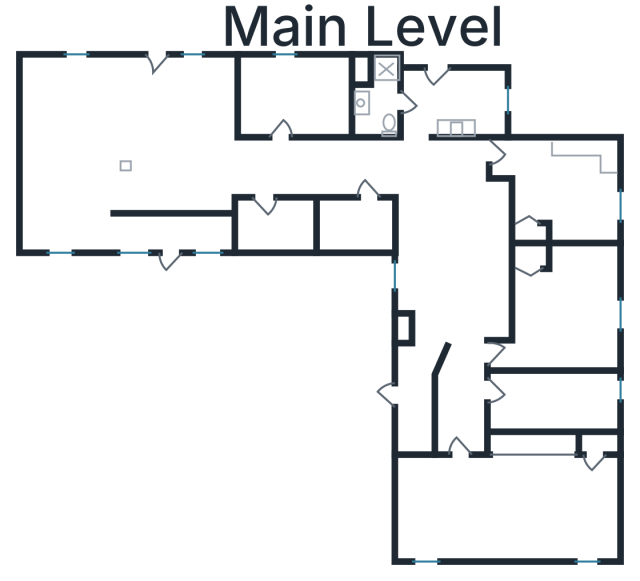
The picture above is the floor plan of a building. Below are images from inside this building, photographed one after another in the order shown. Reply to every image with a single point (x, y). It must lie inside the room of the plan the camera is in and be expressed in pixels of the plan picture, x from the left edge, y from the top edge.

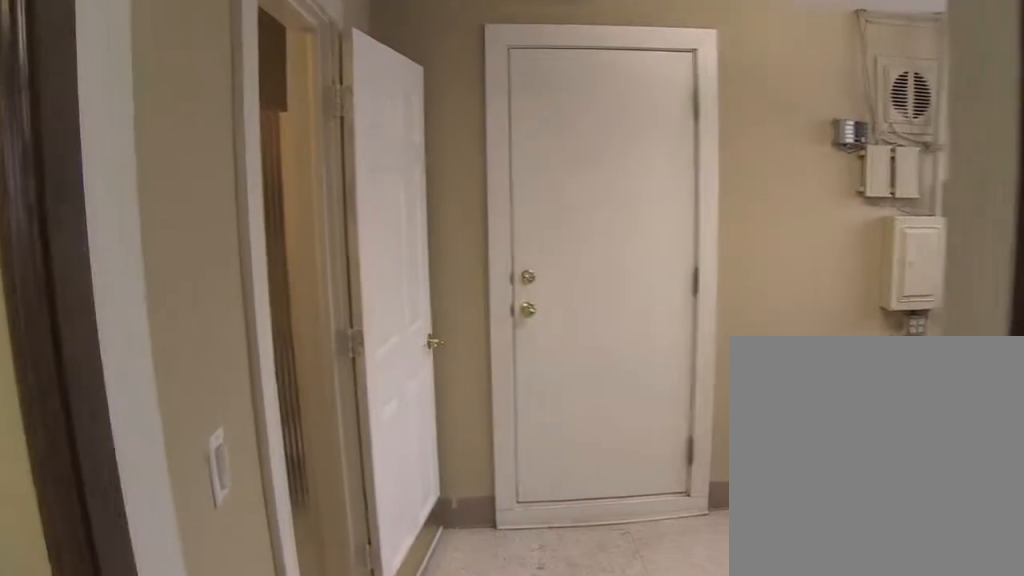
(454, 102)
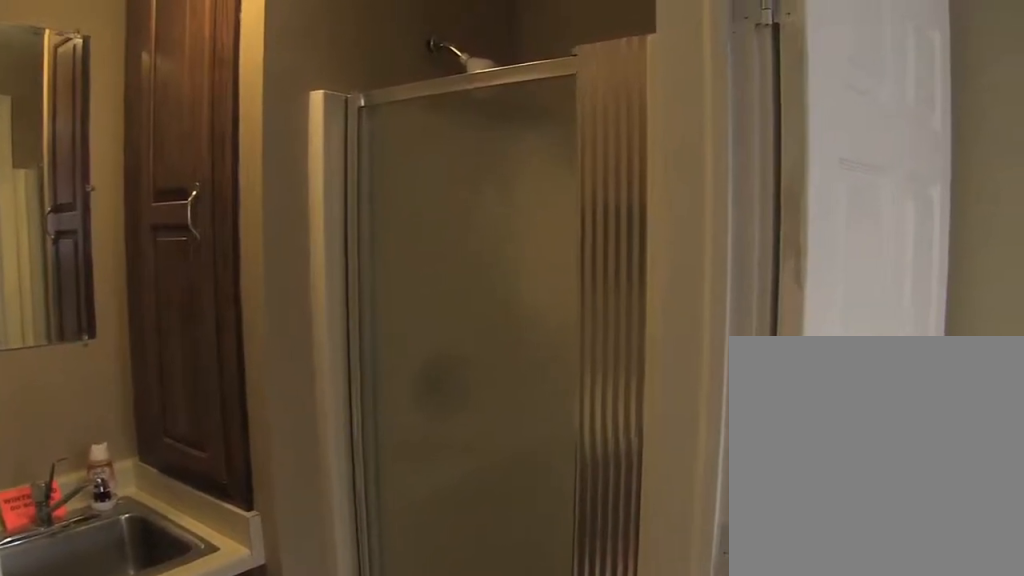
(376, 100)
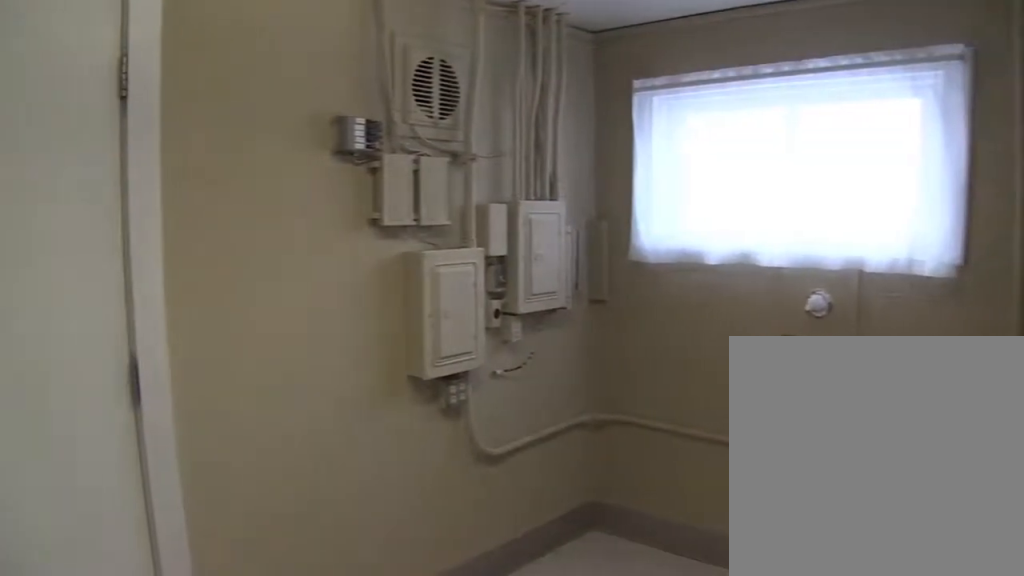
(453, 102)
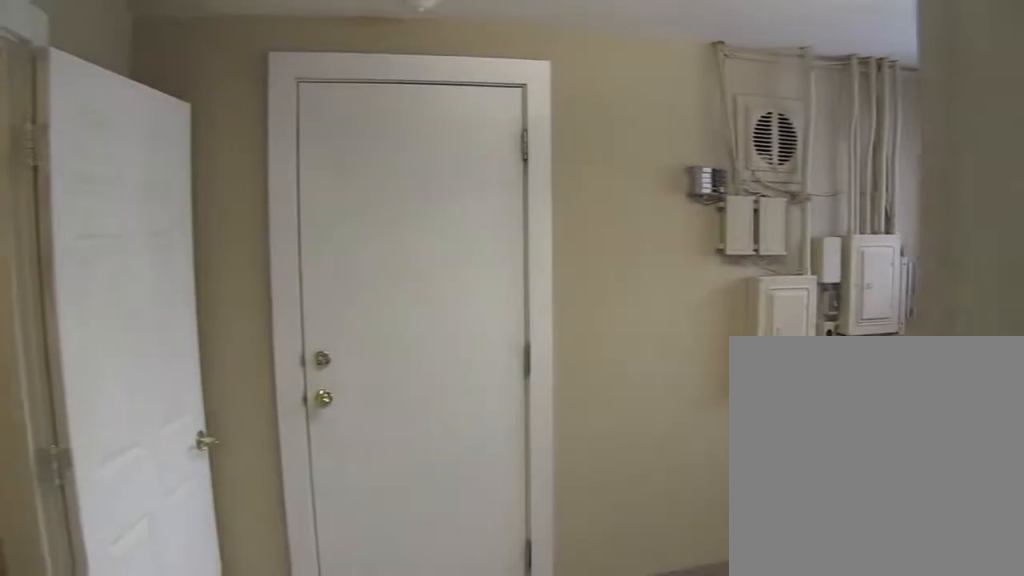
(453, 102)
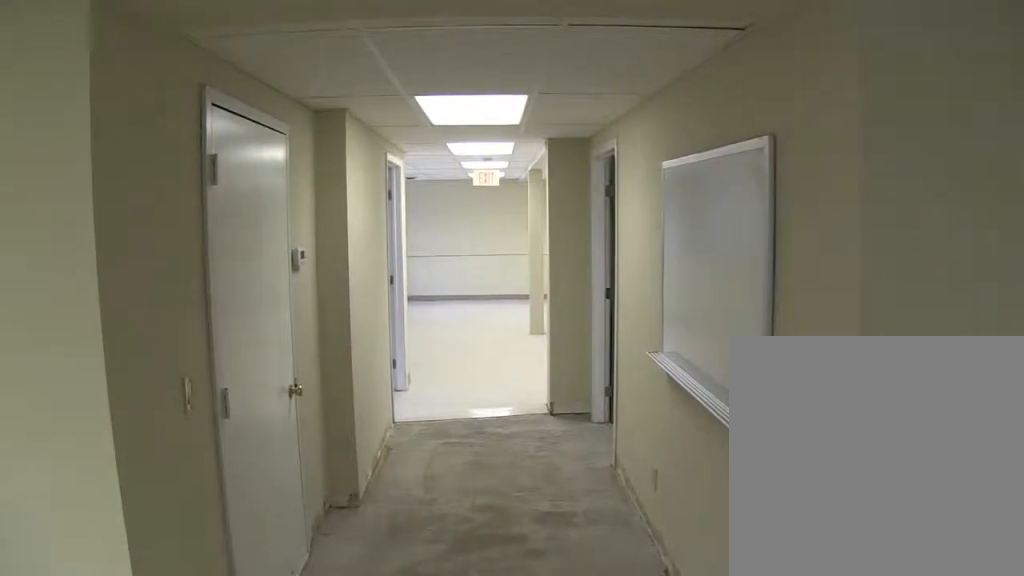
(316, 166)
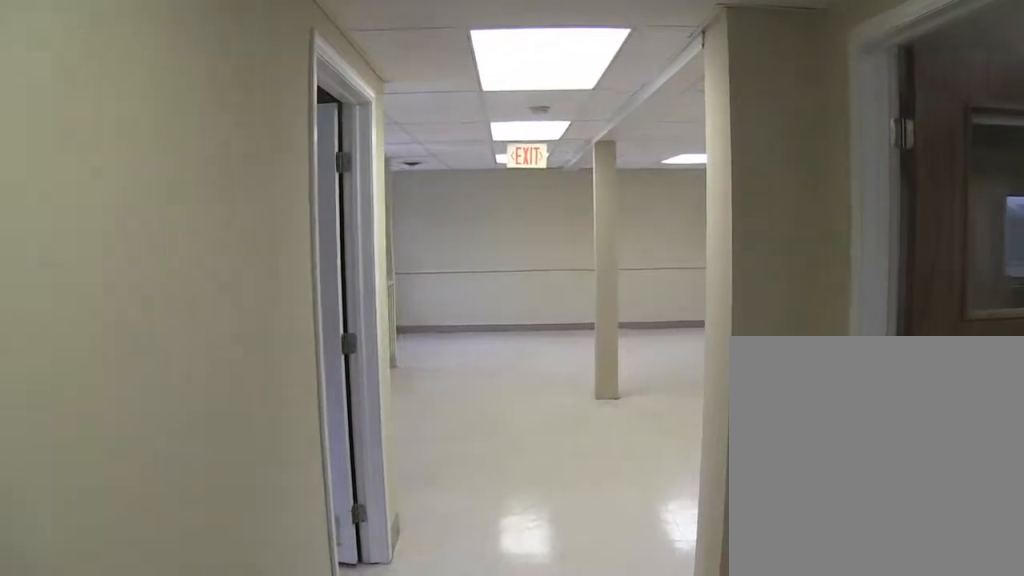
(316, 166)
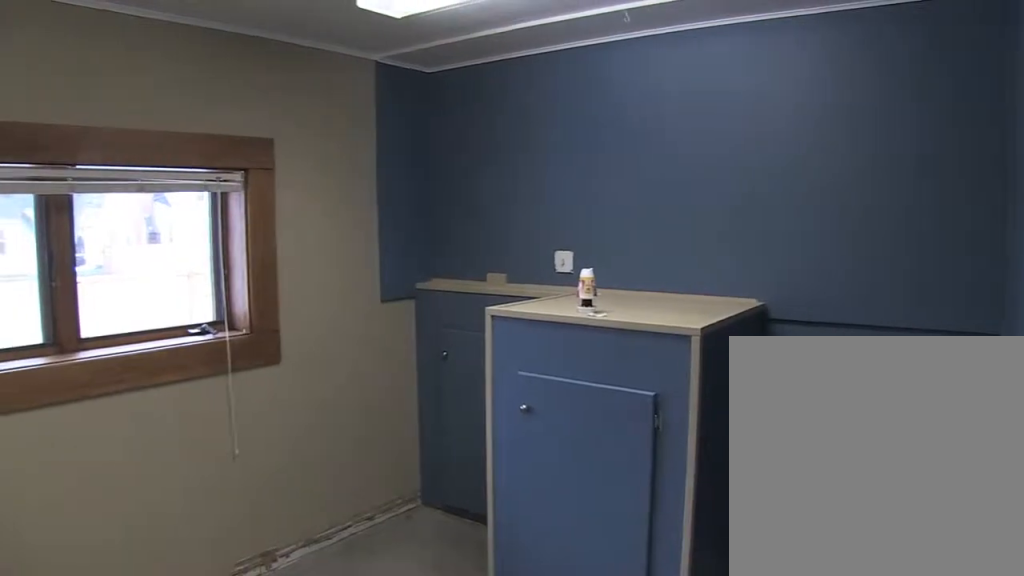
(295, 96)
